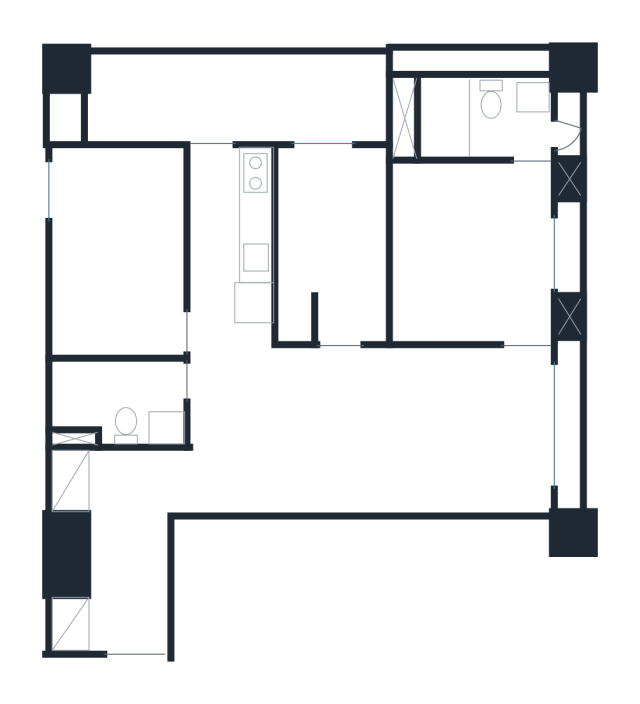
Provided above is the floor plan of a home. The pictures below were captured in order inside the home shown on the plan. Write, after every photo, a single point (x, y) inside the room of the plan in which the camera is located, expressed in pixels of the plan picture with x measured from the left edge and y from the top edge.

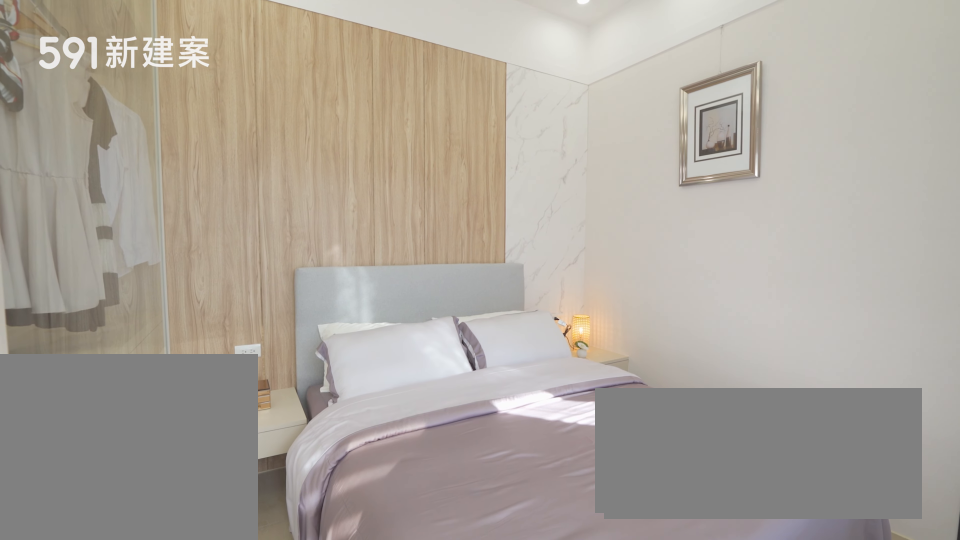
(467, 252)
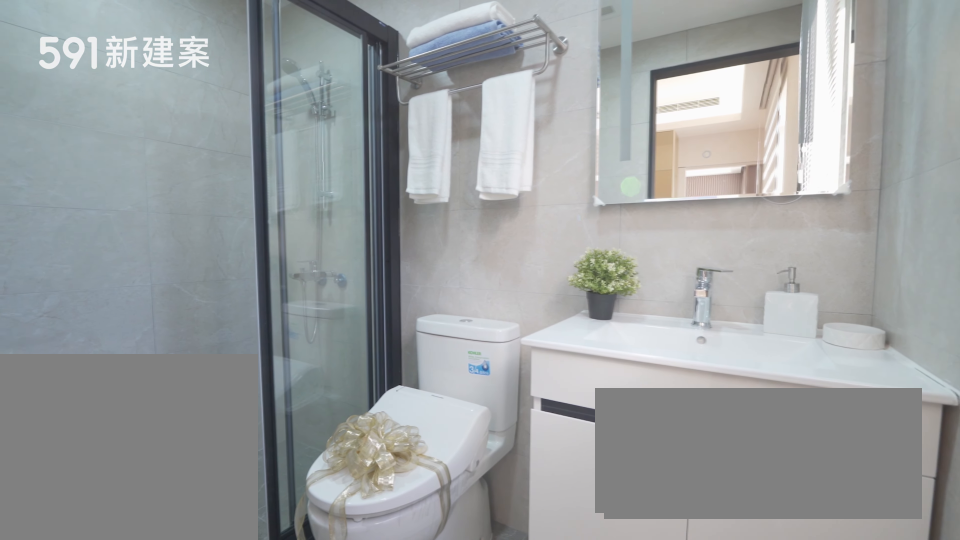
(478, 117)
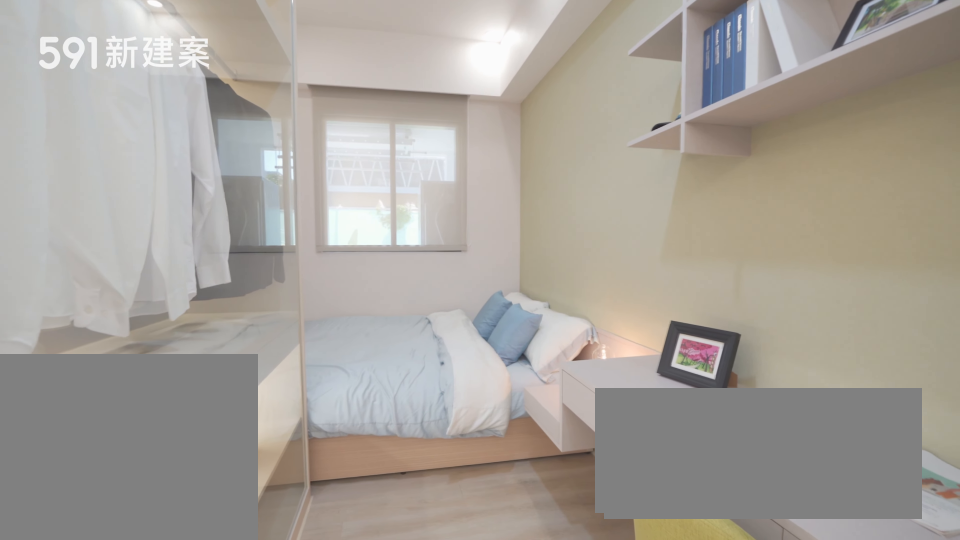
(332, 241)
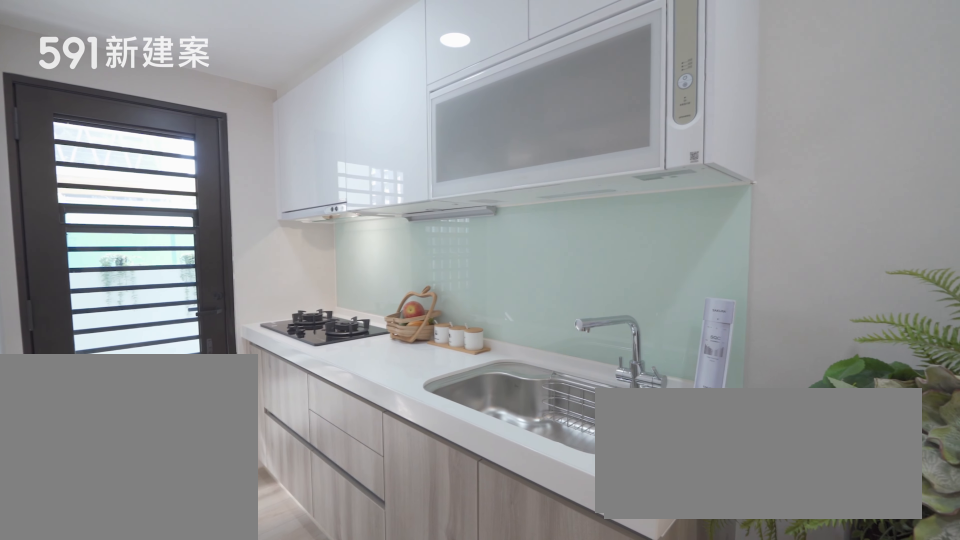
(233, 245)
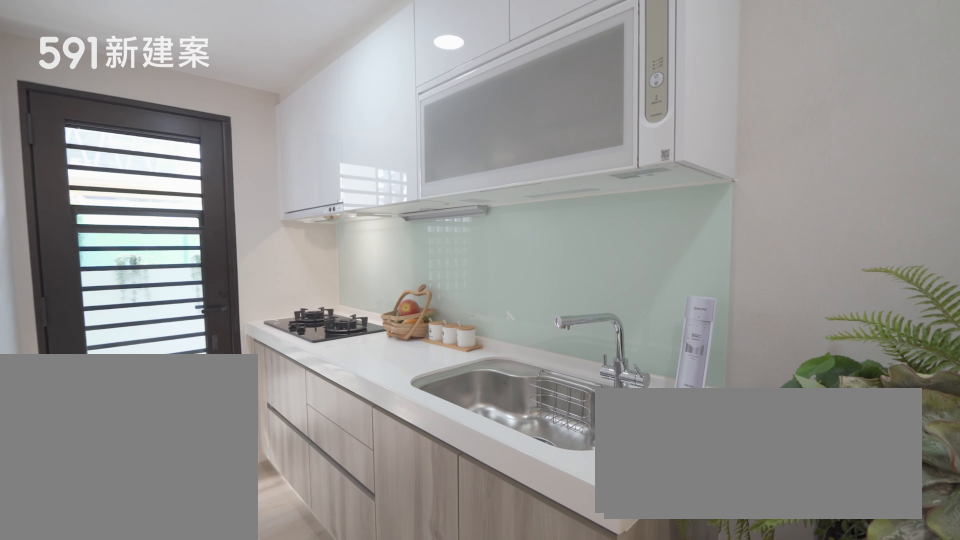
(233, 245)
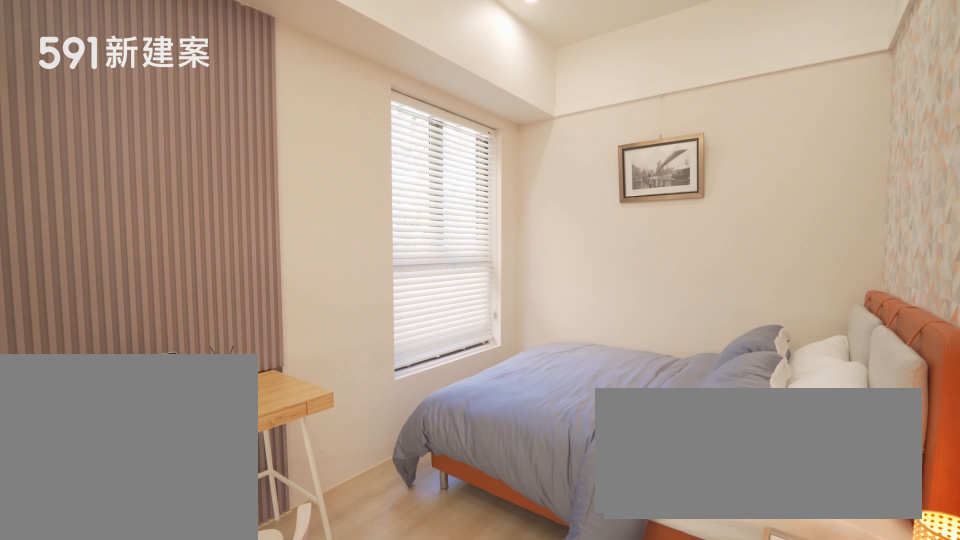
(114, 244)
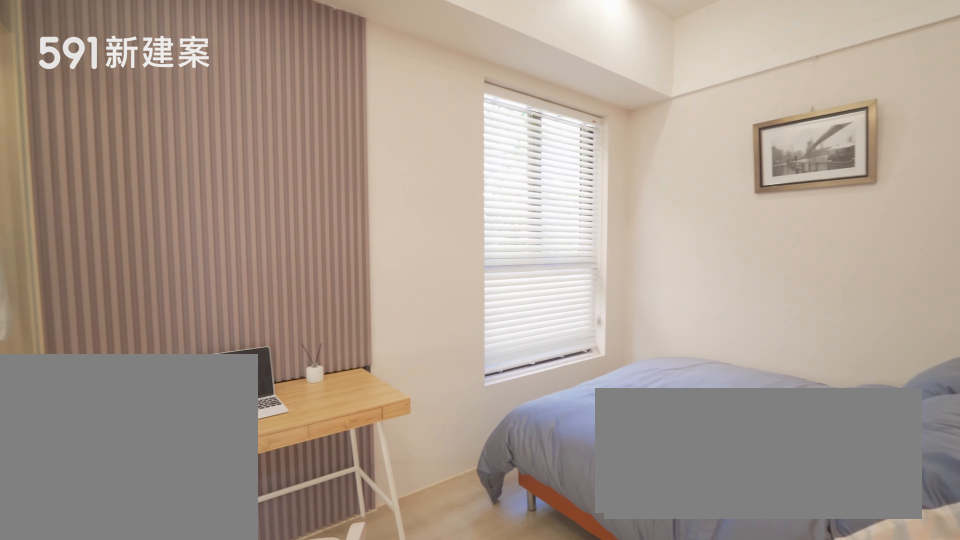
(114, 244)
